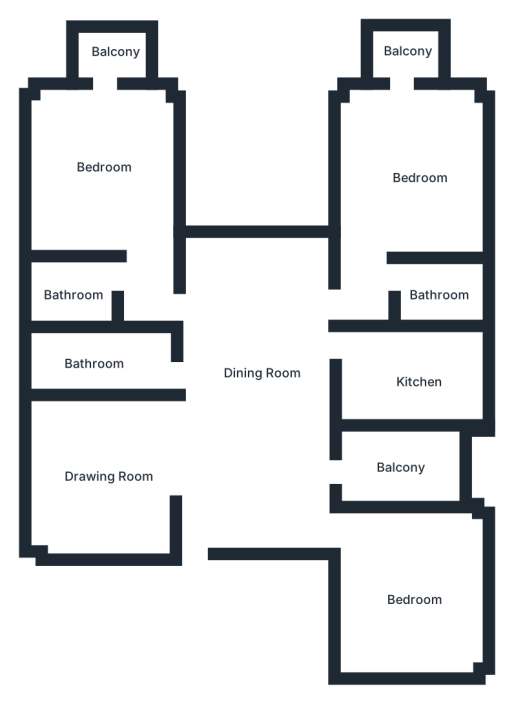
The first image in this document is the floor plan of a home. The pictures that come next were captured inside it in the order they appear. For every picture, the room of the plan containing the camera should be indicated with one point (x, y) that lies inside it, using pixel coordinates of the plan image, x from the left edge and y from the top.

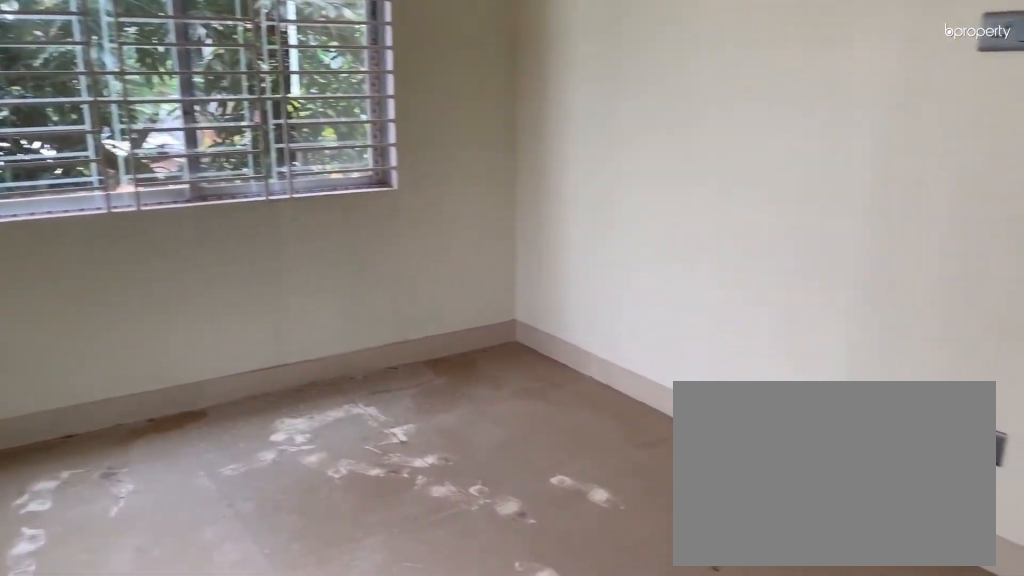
(405, 594)
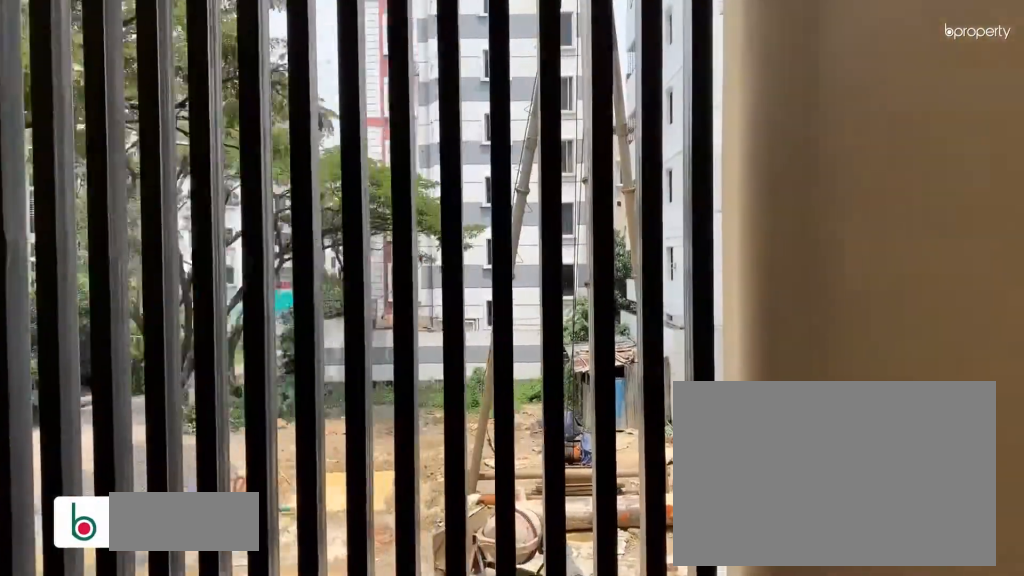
(403, 466)
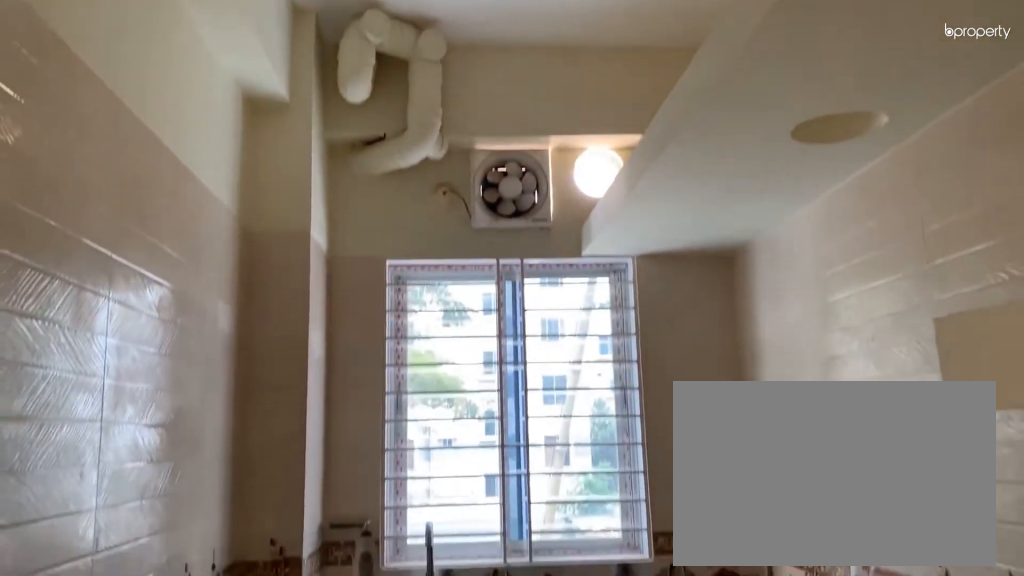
(400, 371)
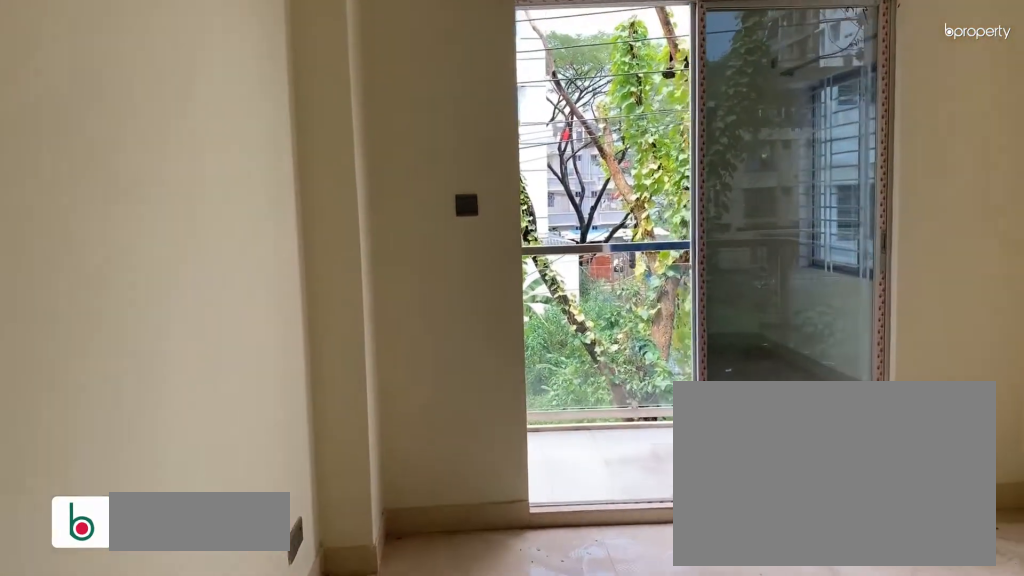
(408, 171)
